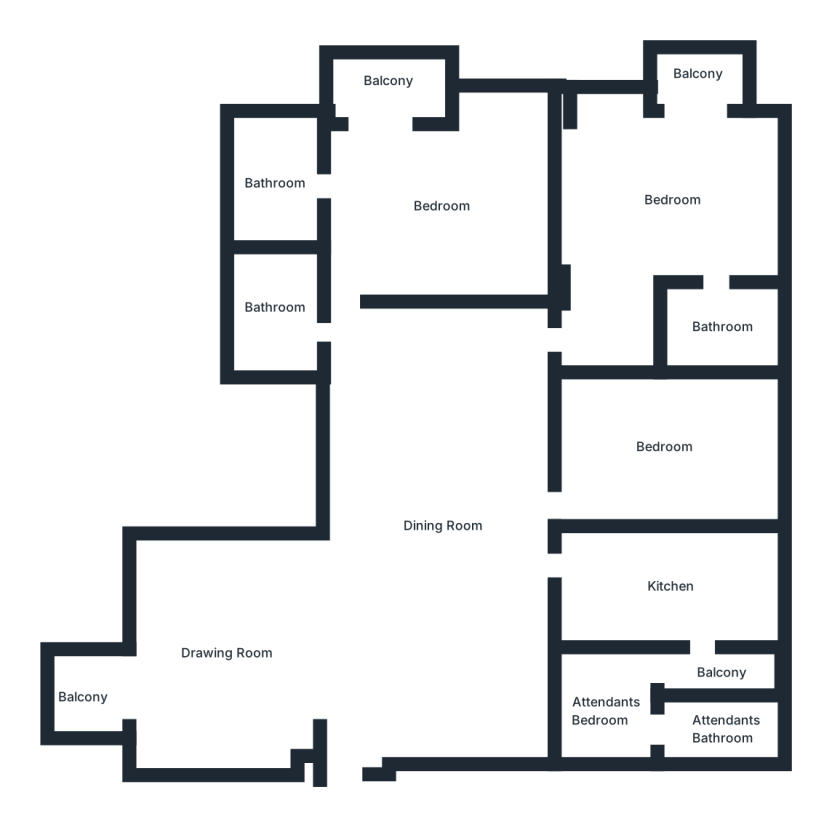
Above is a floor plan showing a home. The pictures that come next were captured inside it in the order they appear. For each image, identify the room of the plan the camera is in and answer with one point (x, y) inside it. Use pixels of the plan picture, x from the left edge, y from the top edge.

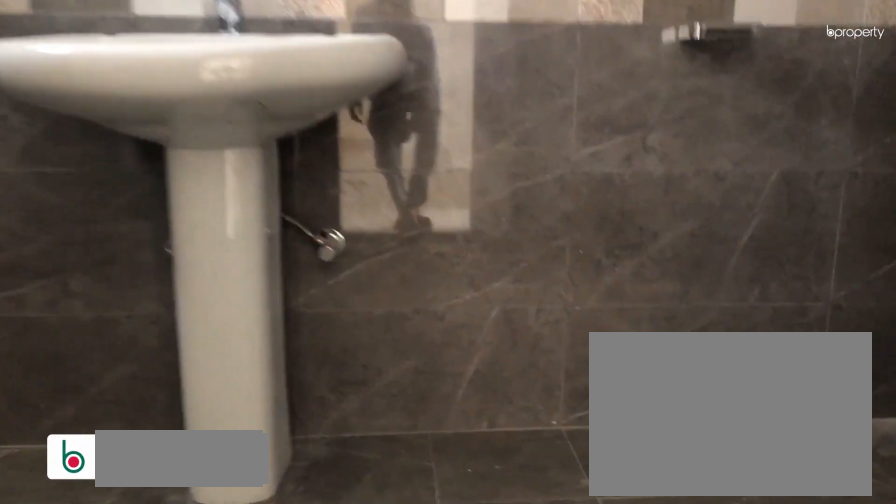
(270, 306)
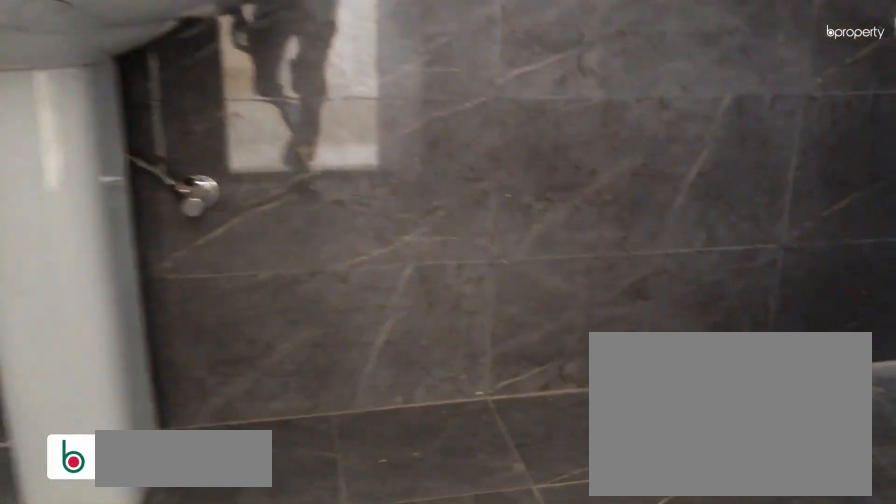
(270, 306)
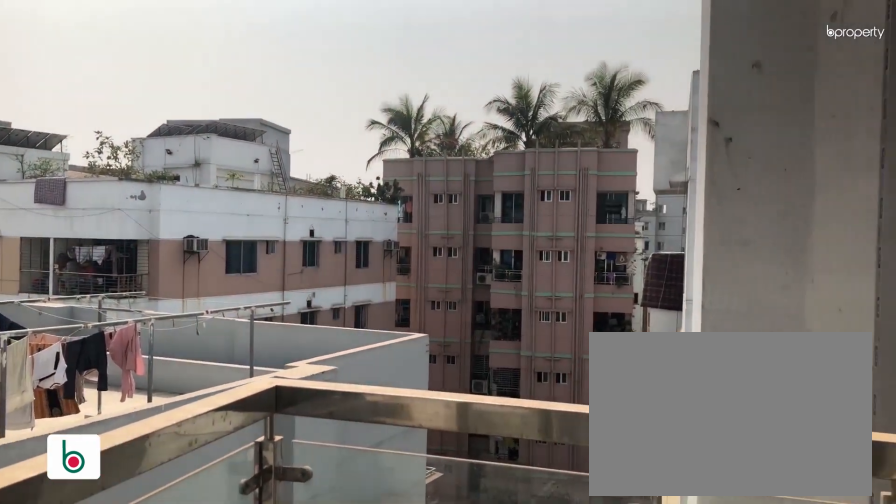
(698, 73)
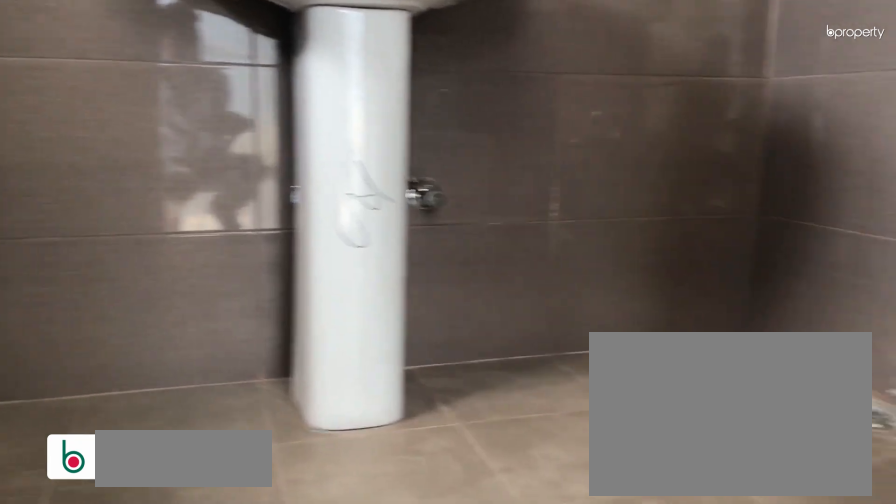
(722, 329)
